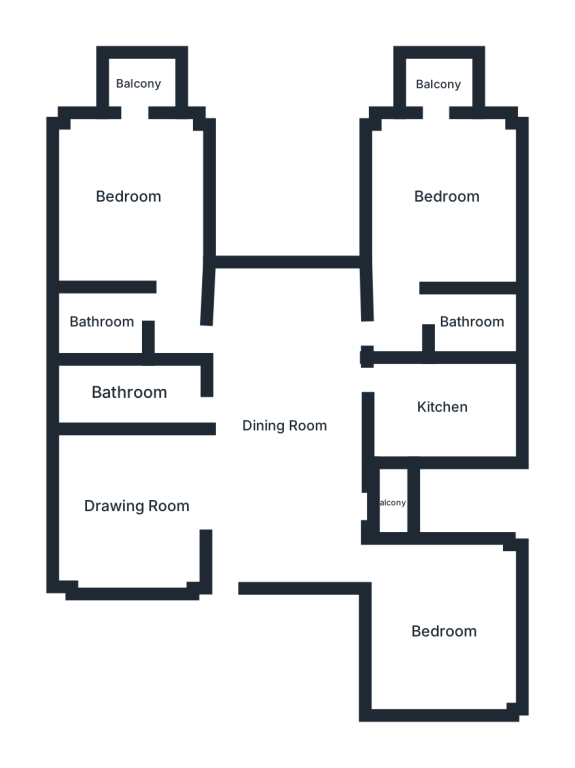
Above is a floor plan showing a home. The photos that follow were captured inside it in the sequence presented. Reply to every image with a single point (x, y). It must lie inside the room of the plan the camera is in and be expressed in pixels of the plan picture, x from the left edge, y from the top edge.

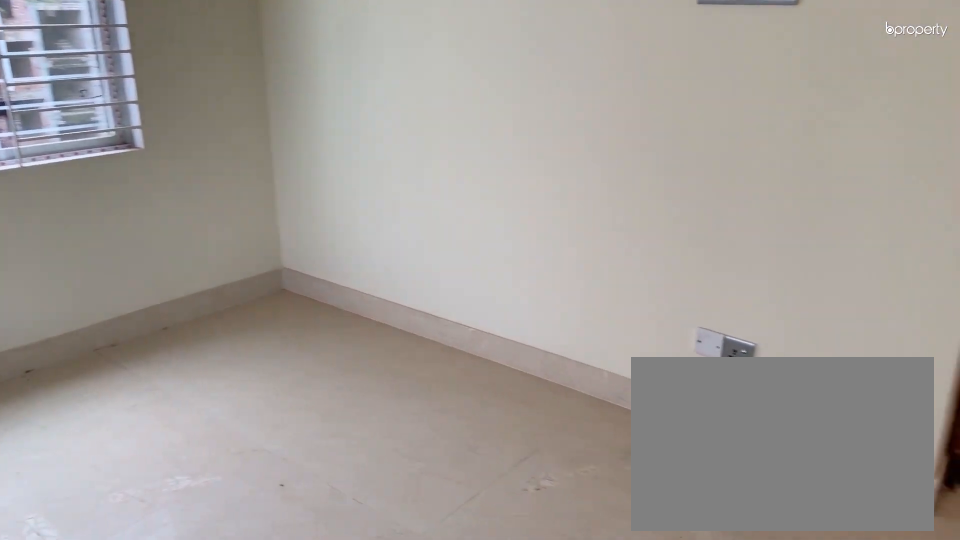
(444, 628)
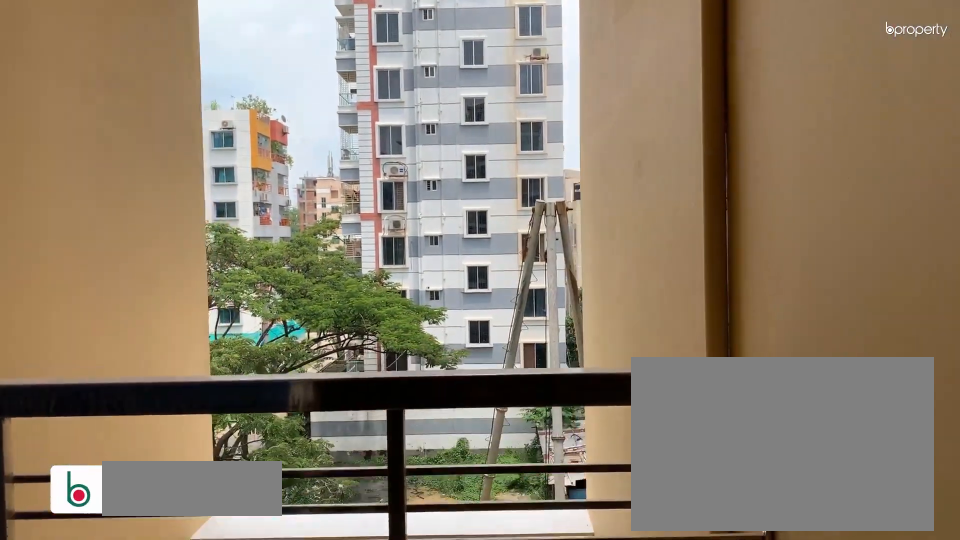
(387, 504)
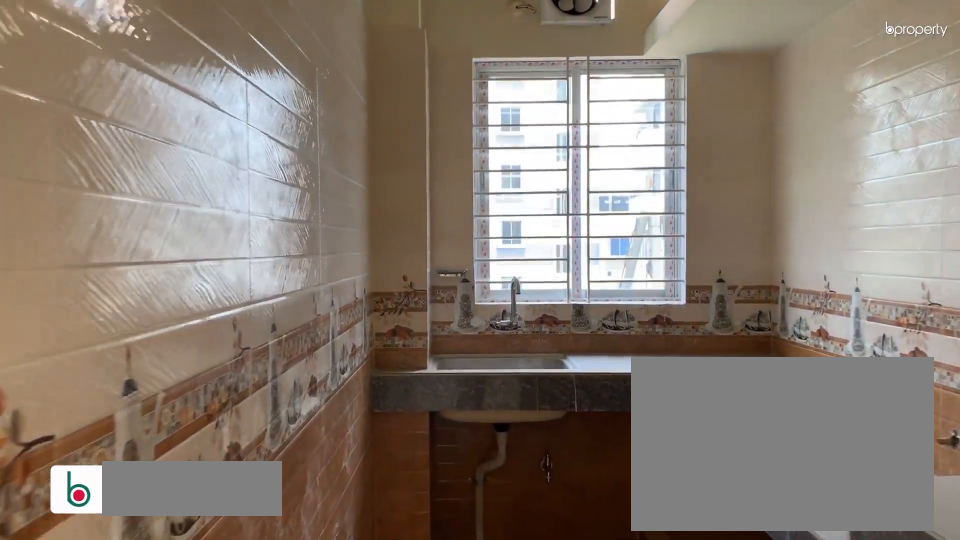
(436, 407)
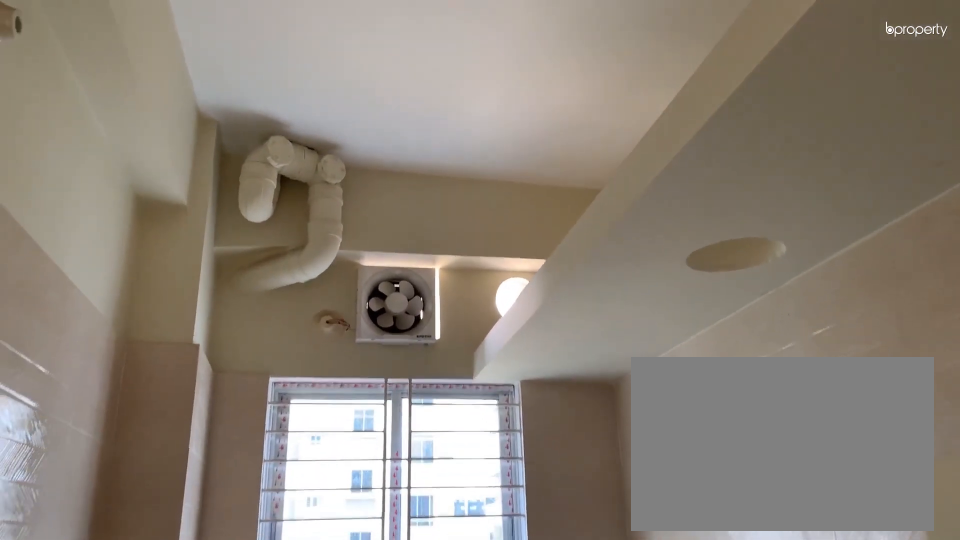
(436, 407)
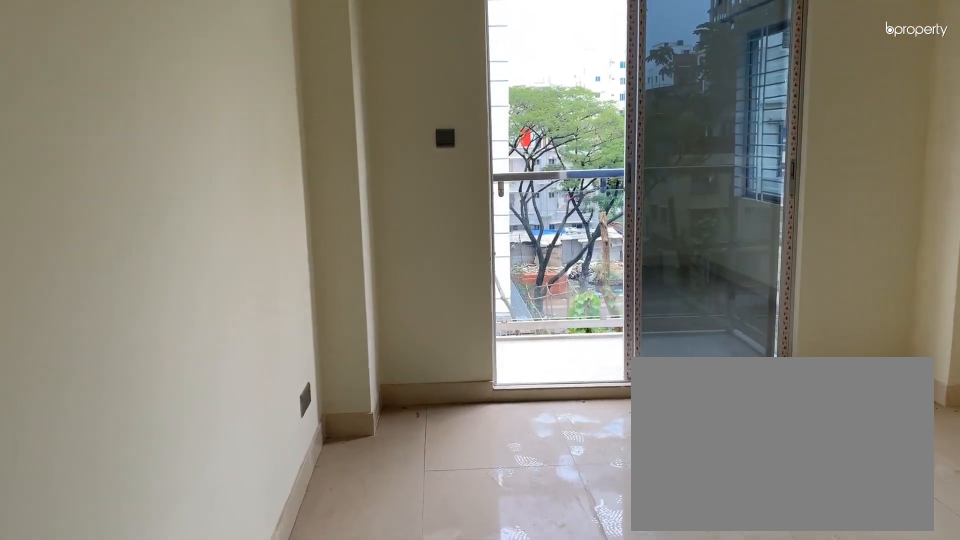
(444, 198)
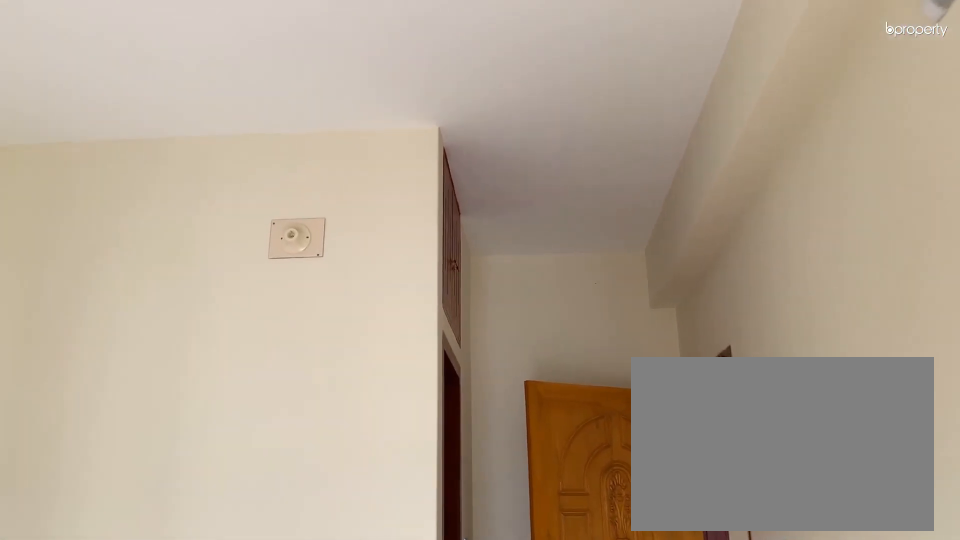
(444, 198)
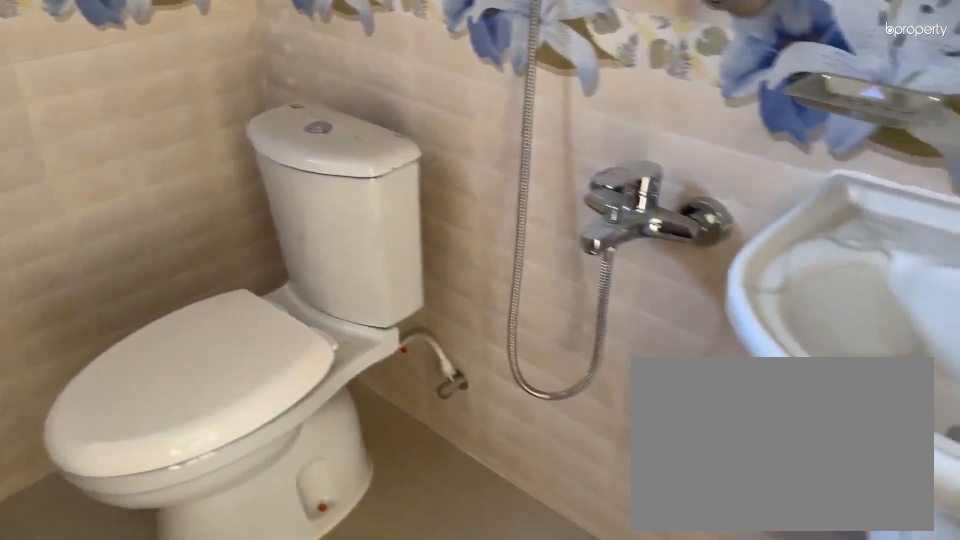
(472, 324)
